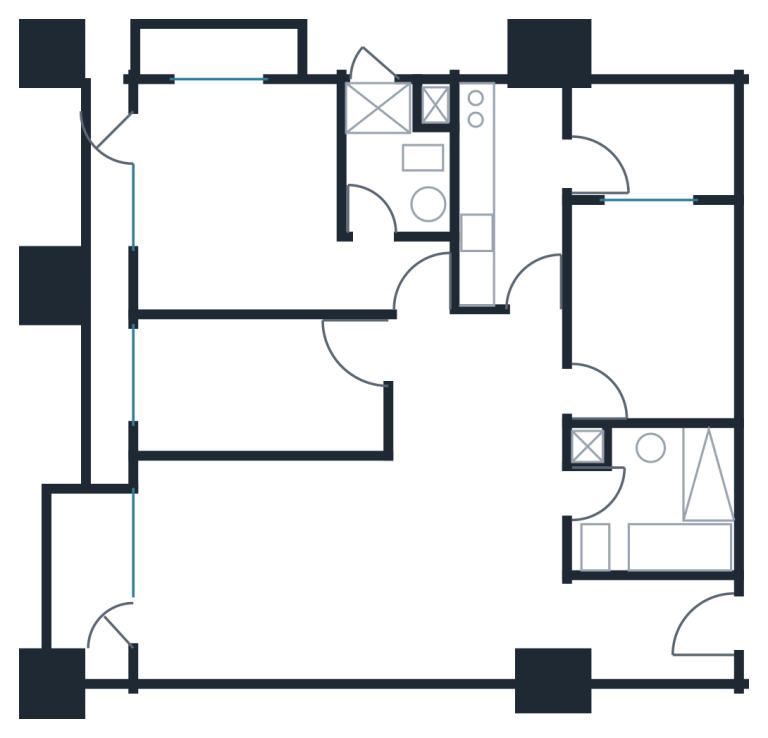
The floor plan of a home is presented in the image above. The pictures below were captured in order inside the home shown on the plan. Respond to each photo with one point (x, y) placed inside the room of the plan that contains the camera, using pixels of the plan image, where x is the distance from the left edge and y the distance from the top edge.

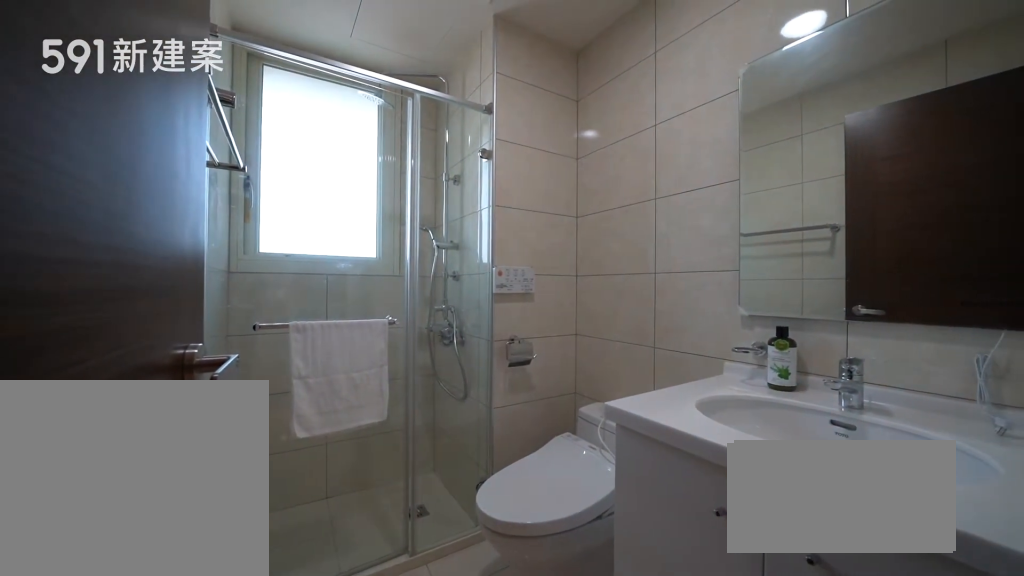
(398, 152)
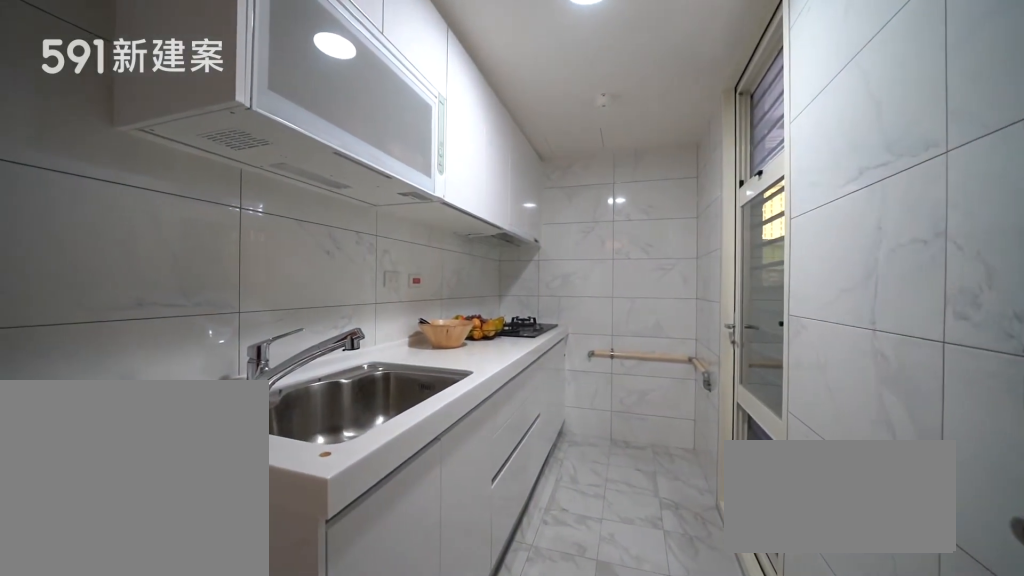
(509, 189)
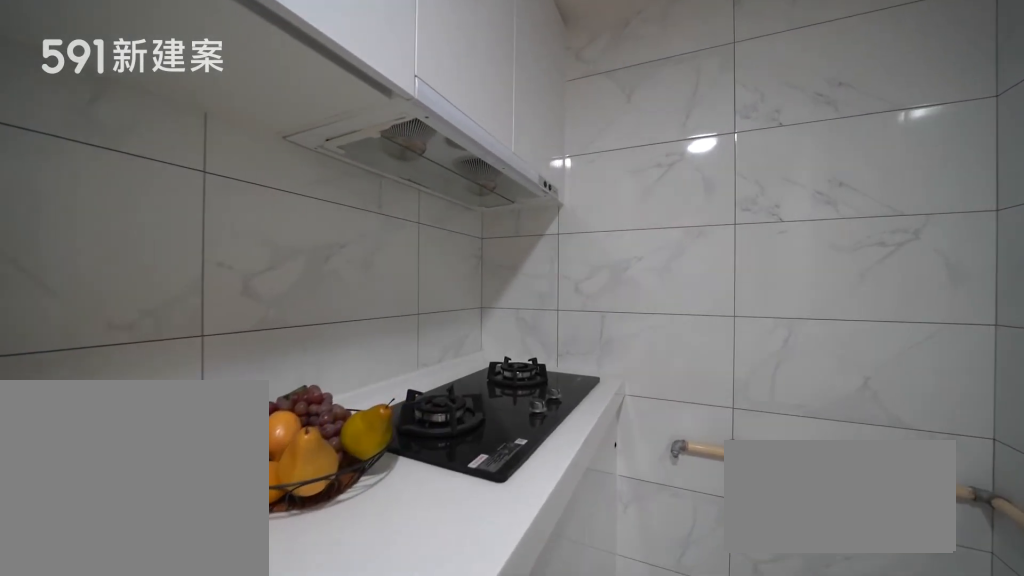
(509, 189)
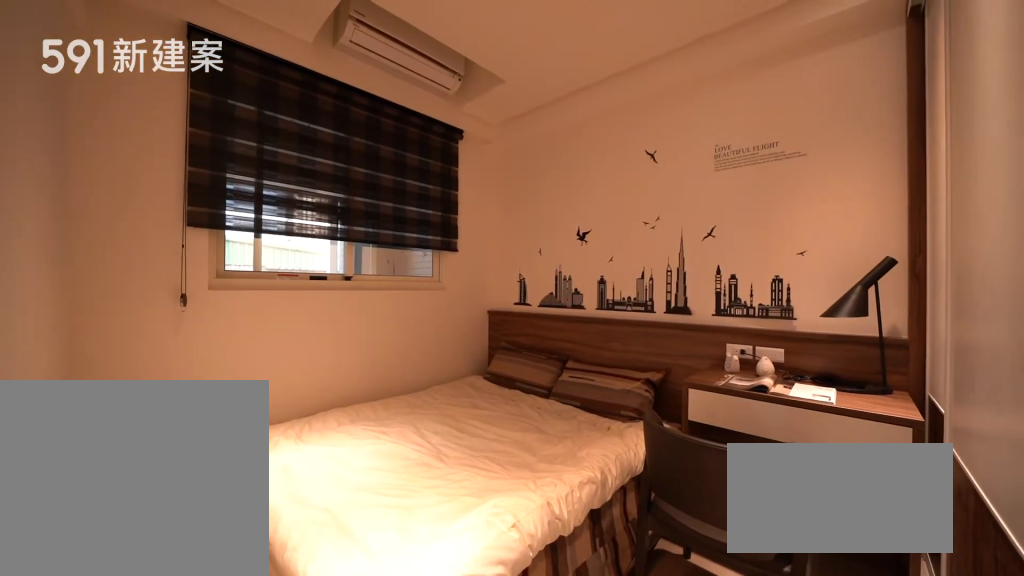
(655, 306)
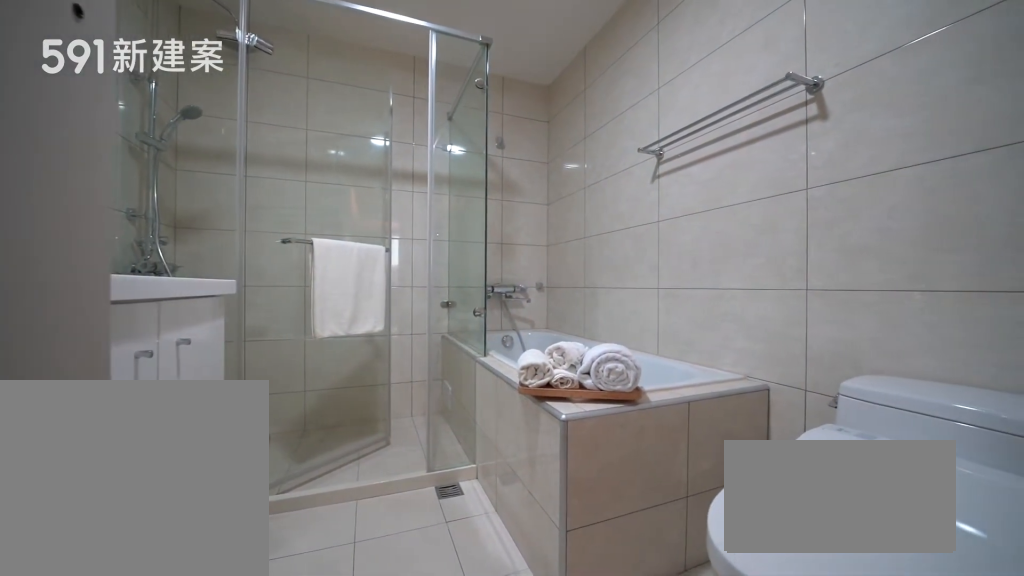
(656, 494)
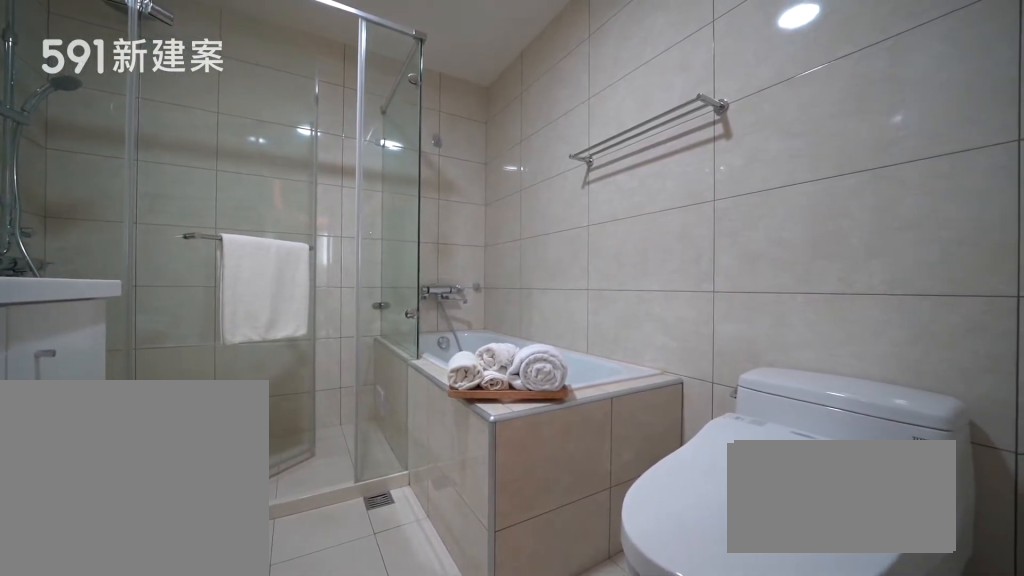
(656, 494)
